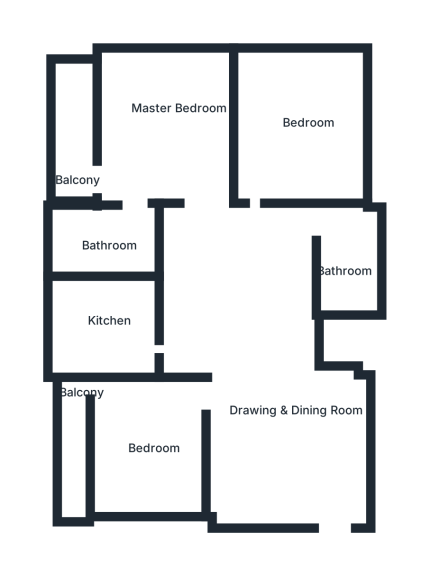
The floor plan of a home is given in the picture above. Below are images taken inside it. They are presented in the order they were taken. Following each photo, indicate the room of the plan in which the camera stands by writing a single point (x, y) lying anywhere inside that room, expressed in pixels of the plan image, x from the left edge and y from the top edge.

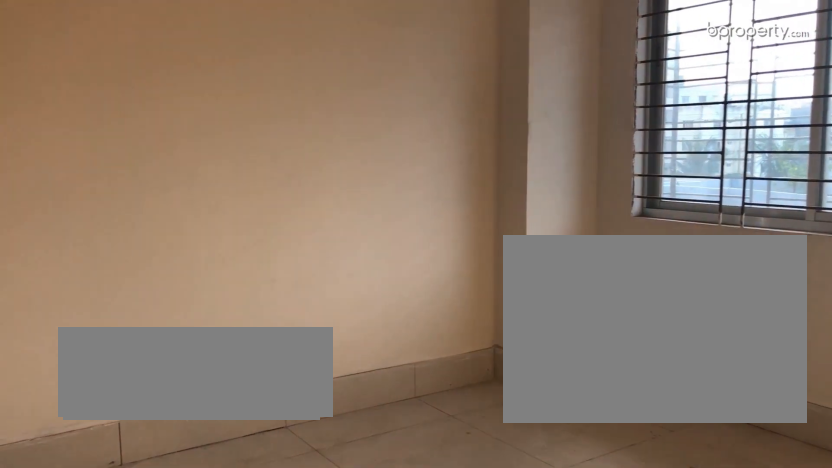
(158, 444)
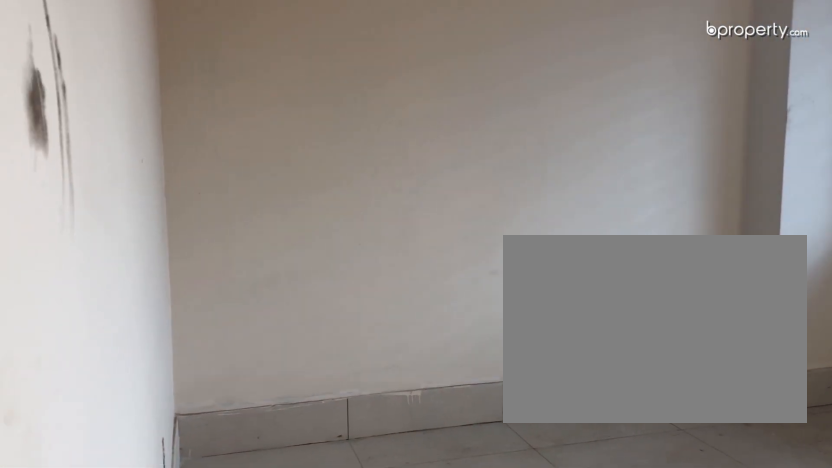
(158, 444)
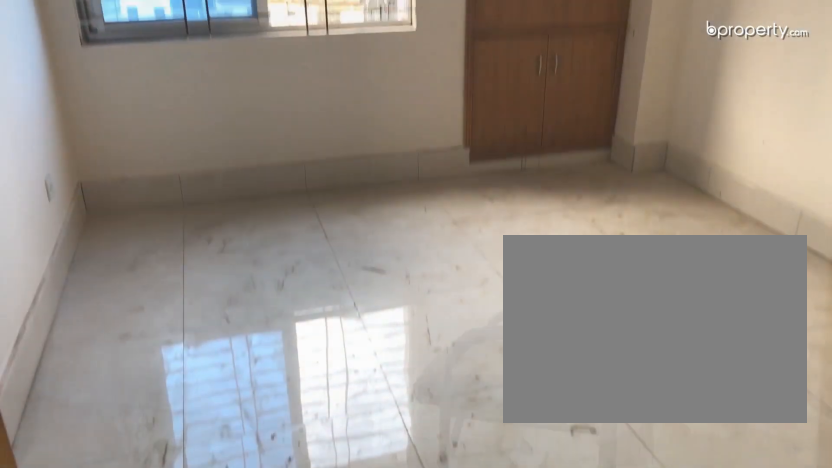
(299, 130)
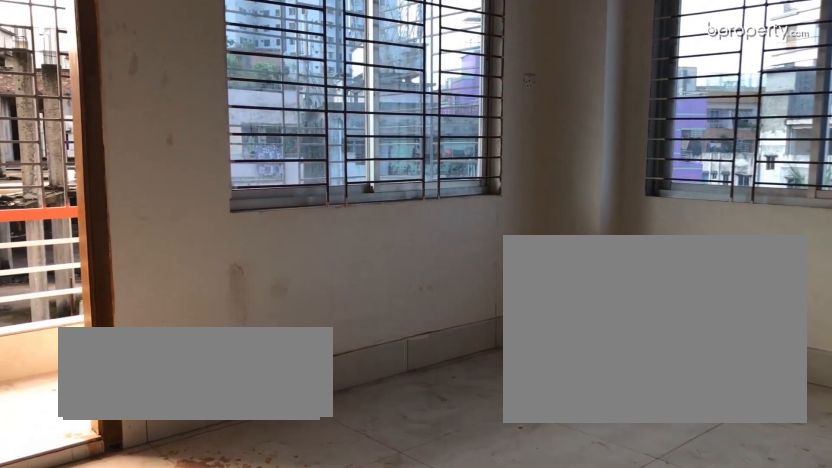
(163, 133)
